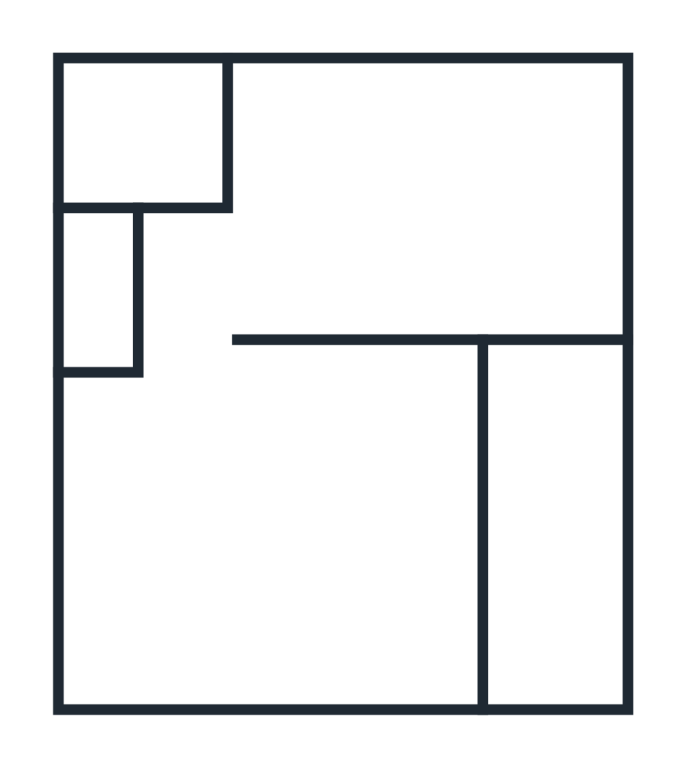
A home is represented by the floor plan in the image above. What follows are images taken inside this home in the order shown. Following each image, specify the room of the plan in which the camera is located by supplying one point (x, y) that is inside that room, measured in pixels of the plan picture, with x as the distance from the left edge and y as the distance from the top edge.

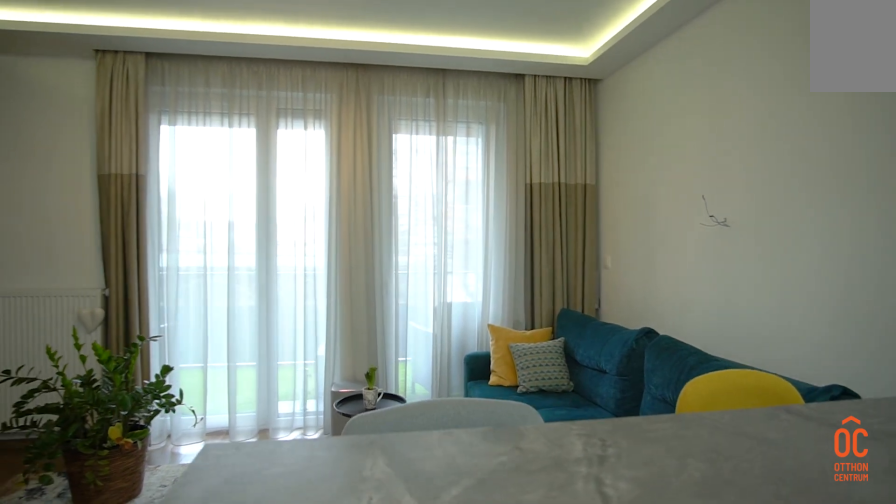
(256, 560)
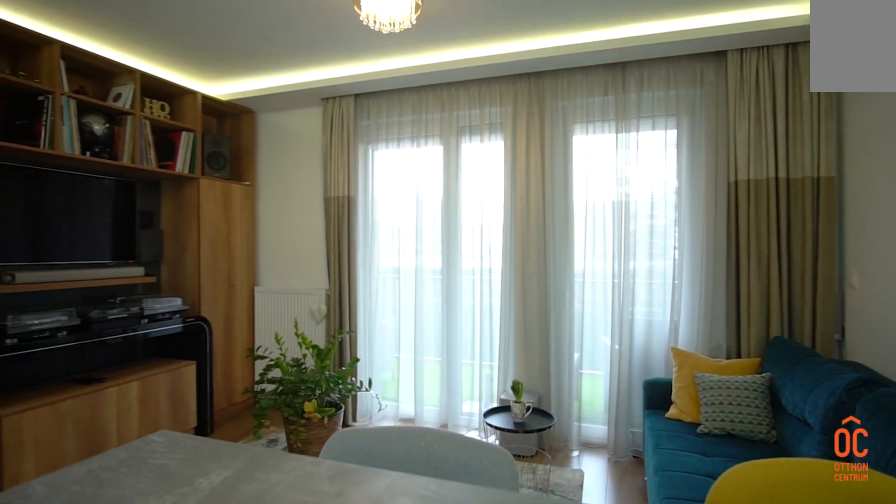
(257, 560)
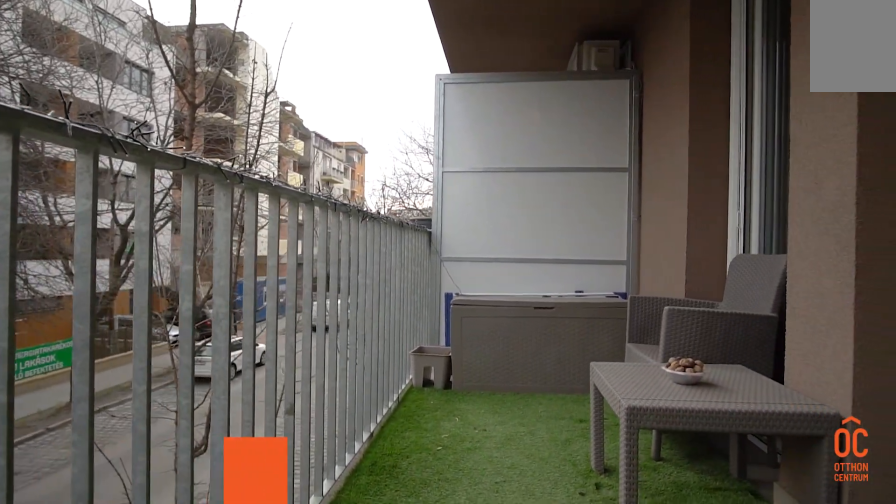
(560, 517)
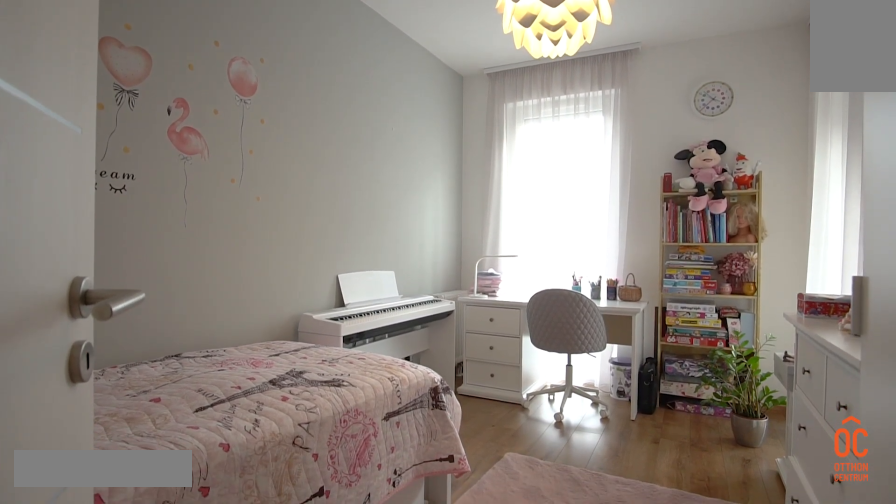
(440, 202)
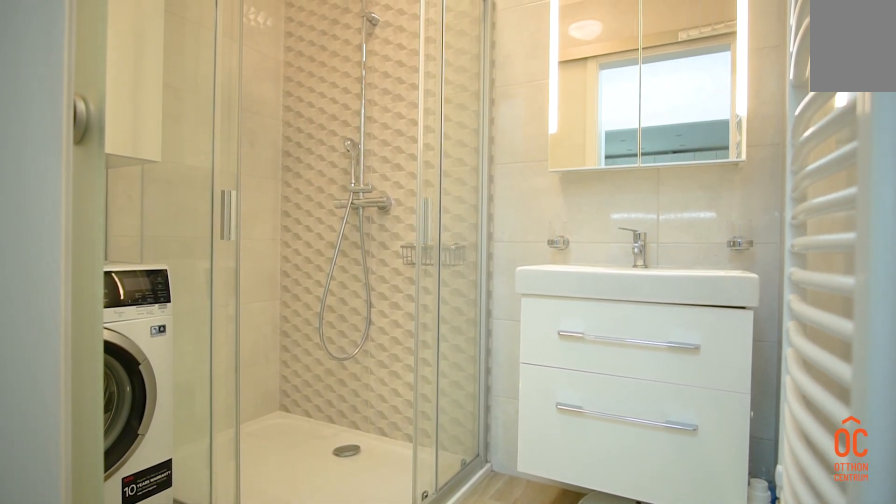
(134, 140)
